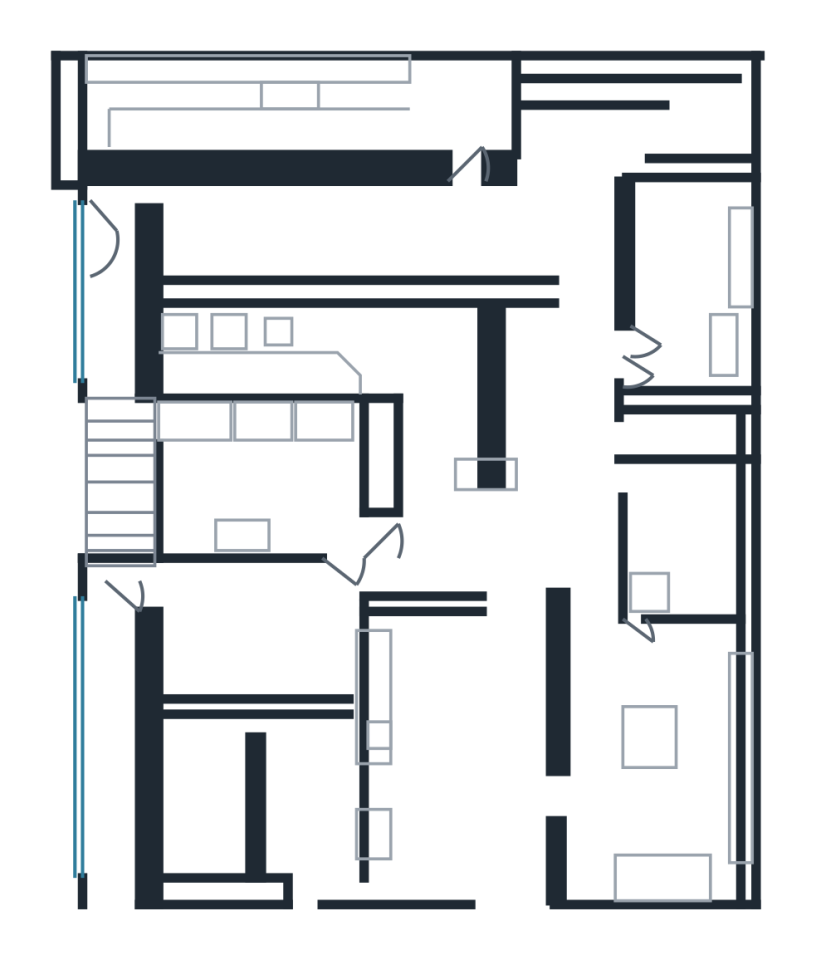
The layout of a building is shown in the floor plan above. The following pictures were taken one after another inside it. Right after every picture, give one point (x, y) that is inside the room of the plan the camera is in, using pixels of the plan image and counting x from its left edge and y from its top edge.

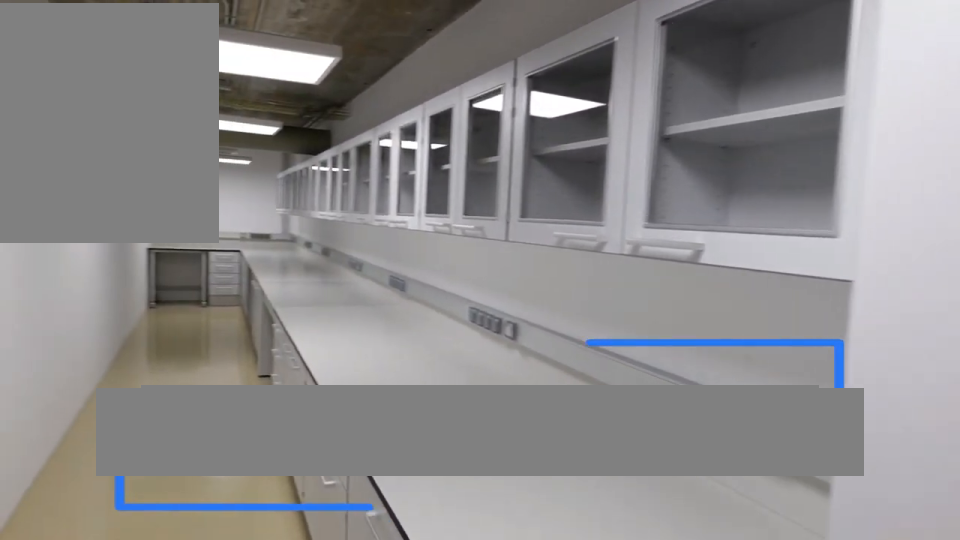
(291, 102)
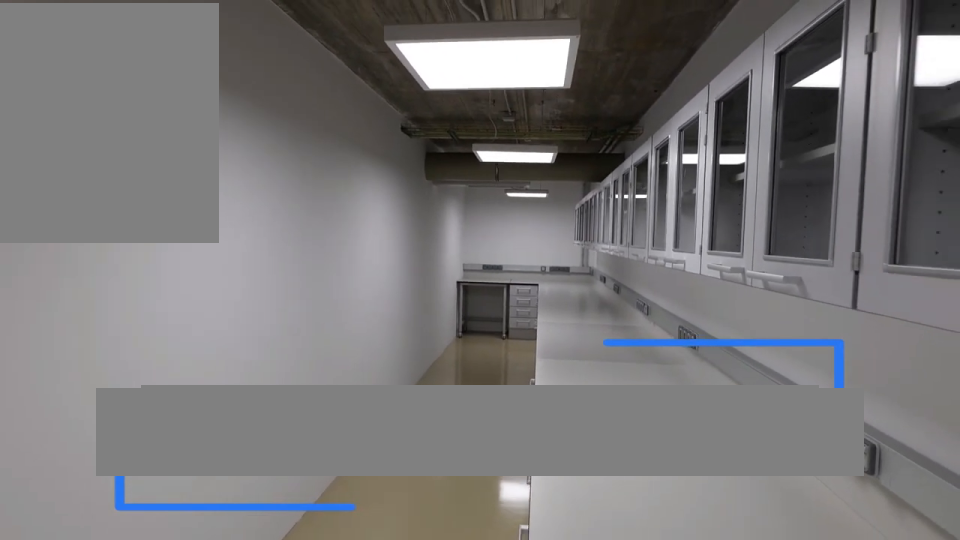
(291, 102)
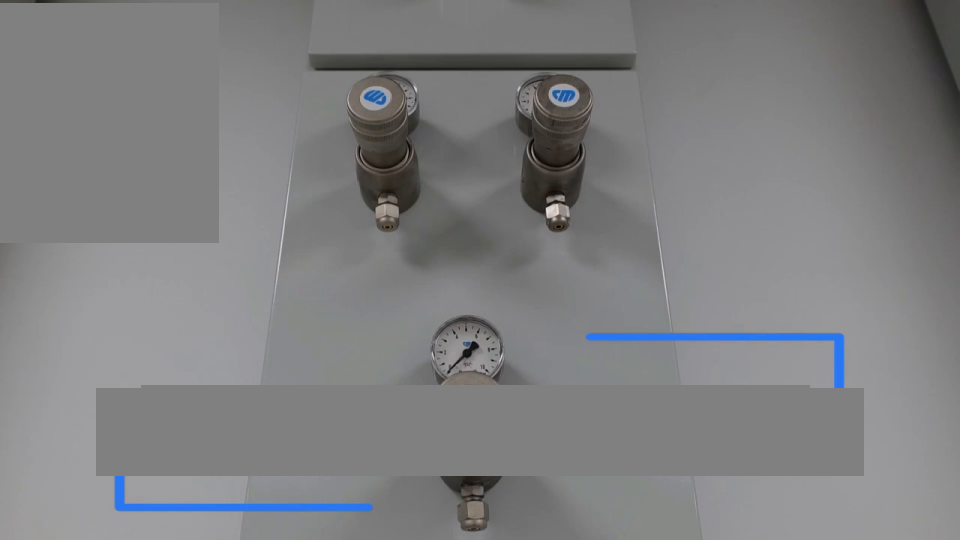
(393, 271)
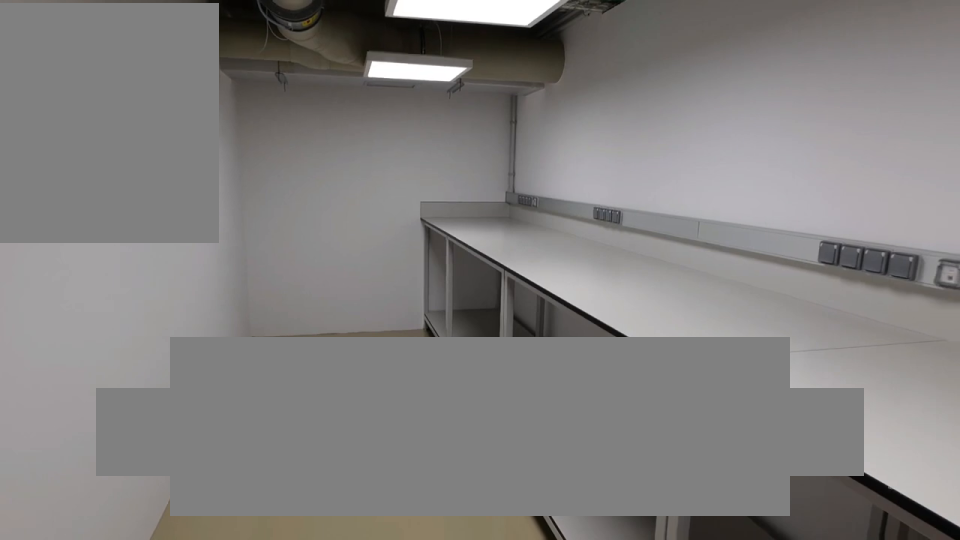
(254, 354)
